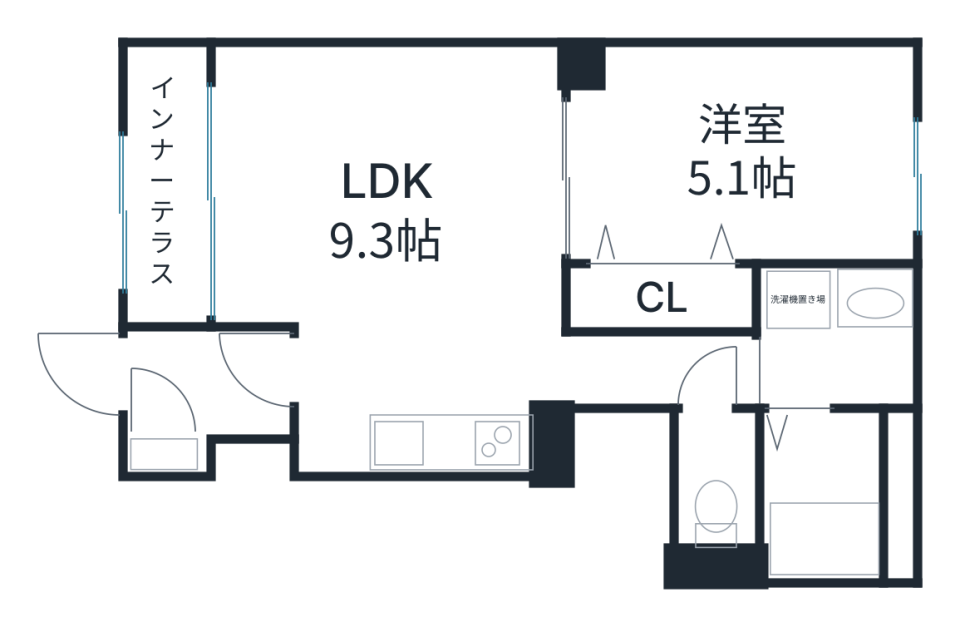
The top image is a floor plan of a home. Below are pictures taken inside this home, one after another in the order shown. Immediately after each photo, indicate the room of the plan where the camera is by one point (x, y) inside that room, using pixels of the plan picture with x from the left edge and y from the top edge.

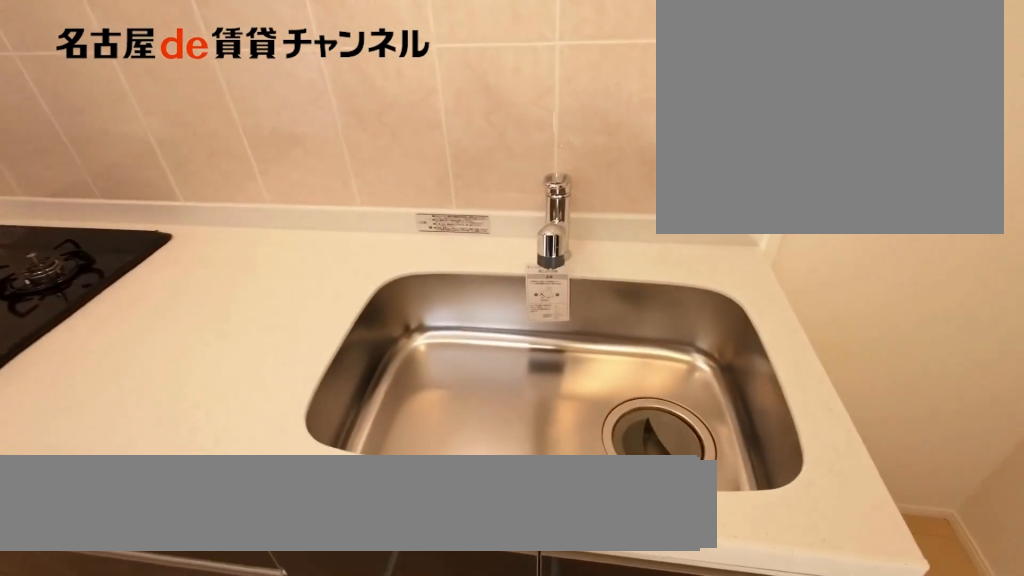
(465, 441)
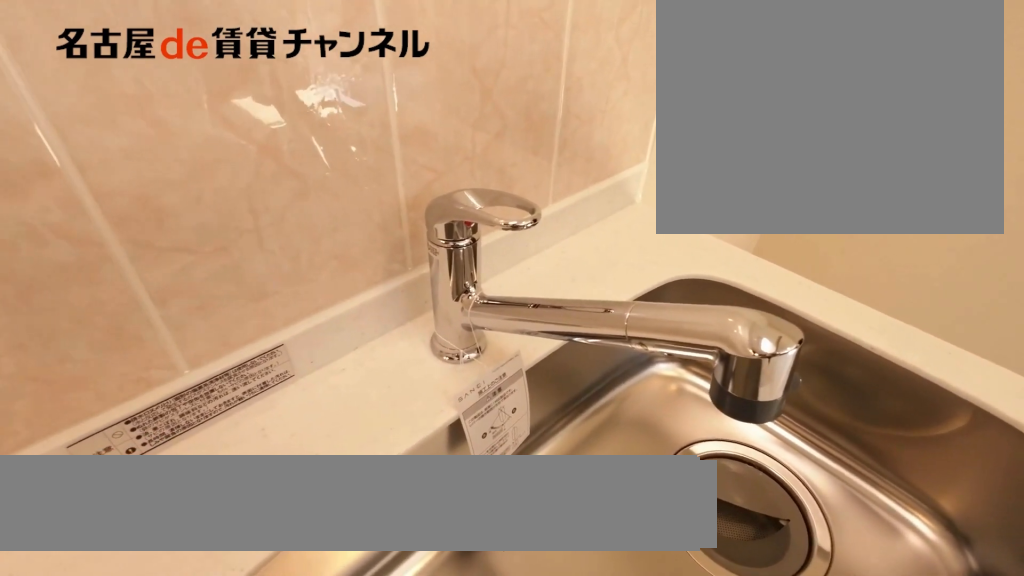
(465, 441)
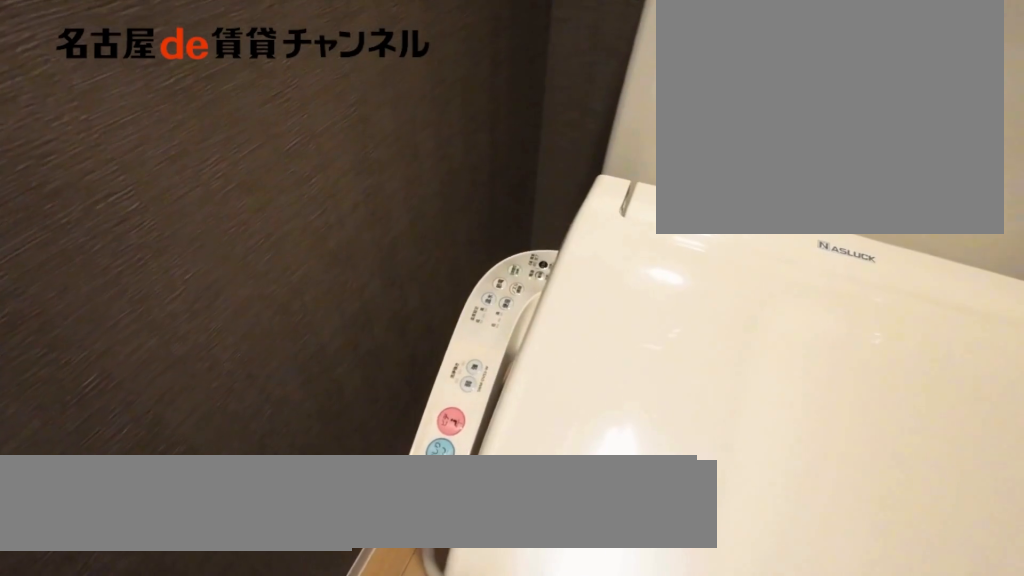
(714, 481)
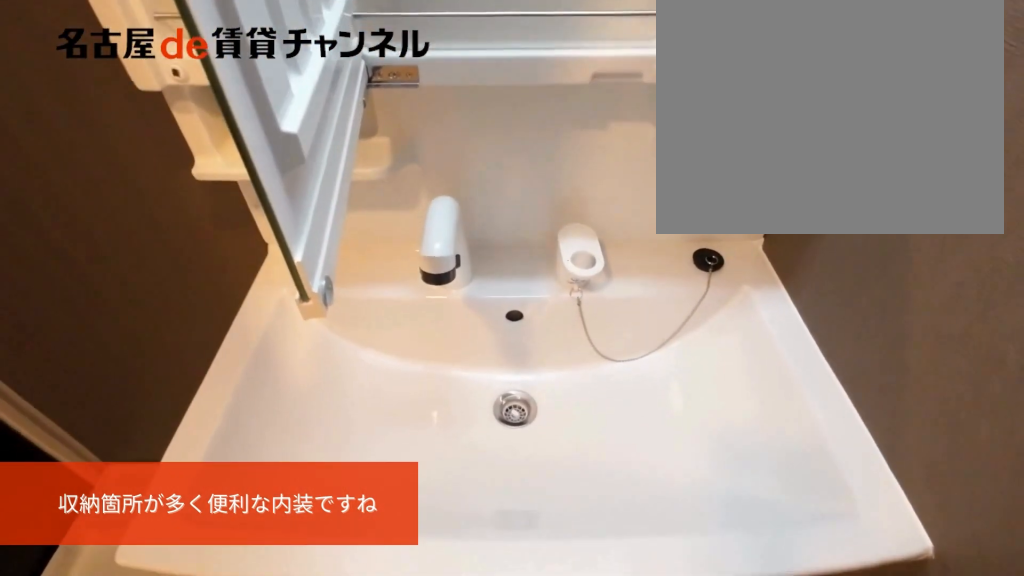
(834, 334)
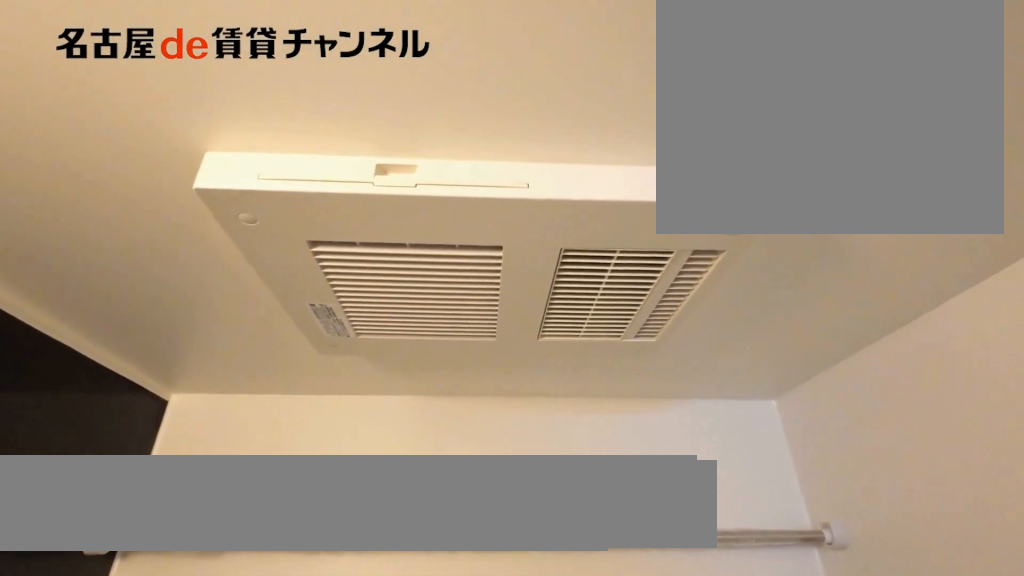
(834, 491)
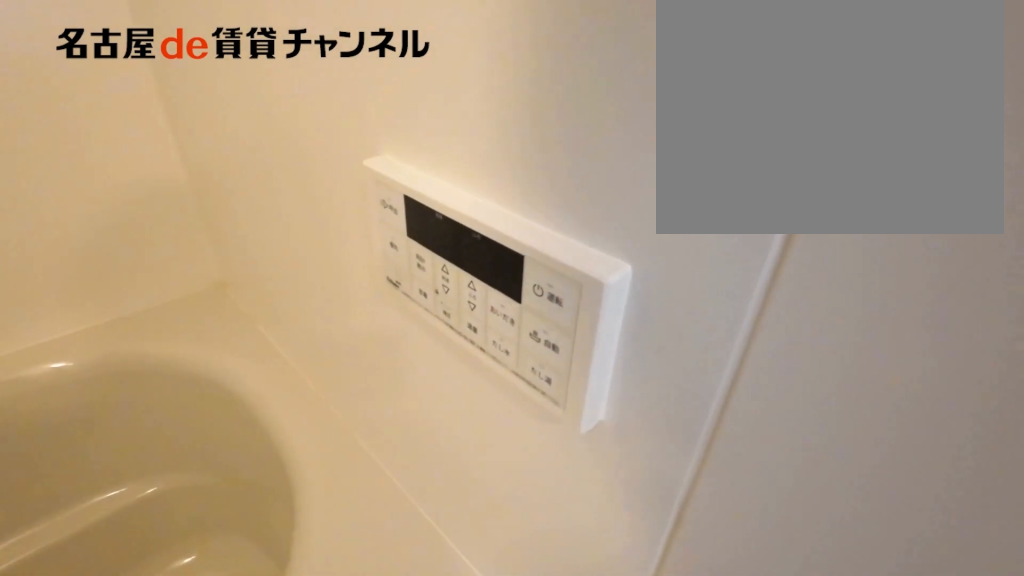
(834, 491)
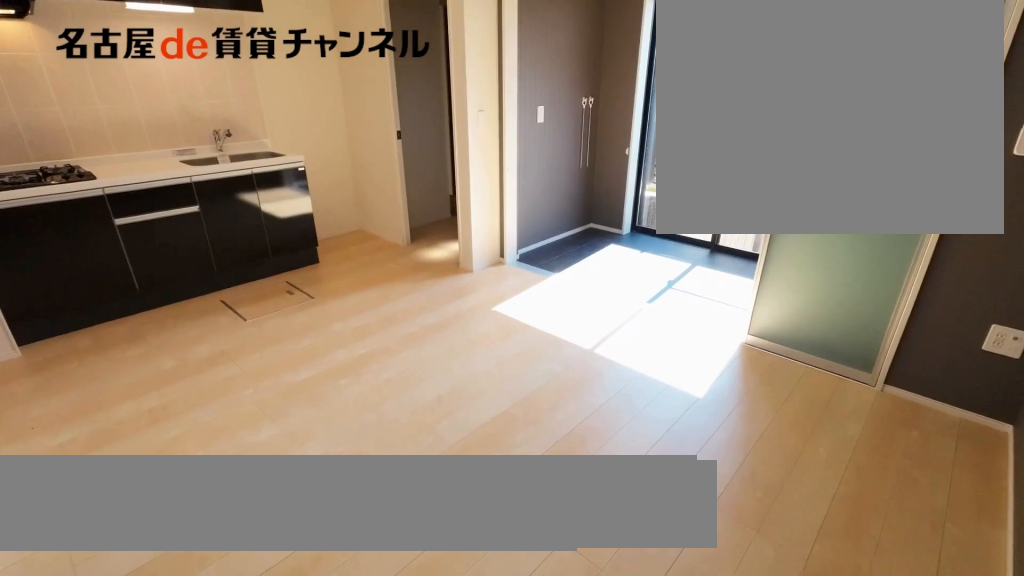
(399, 249)
